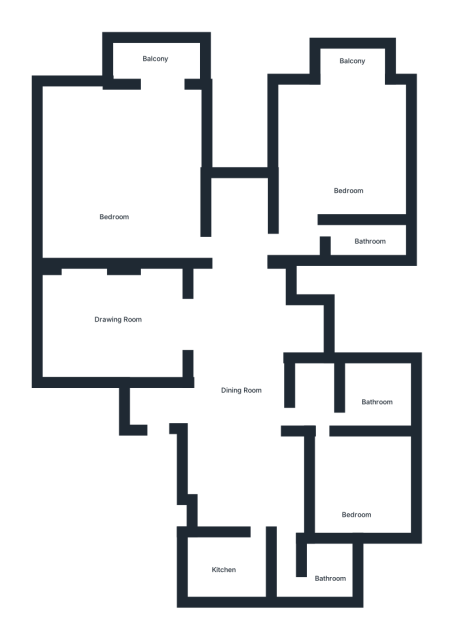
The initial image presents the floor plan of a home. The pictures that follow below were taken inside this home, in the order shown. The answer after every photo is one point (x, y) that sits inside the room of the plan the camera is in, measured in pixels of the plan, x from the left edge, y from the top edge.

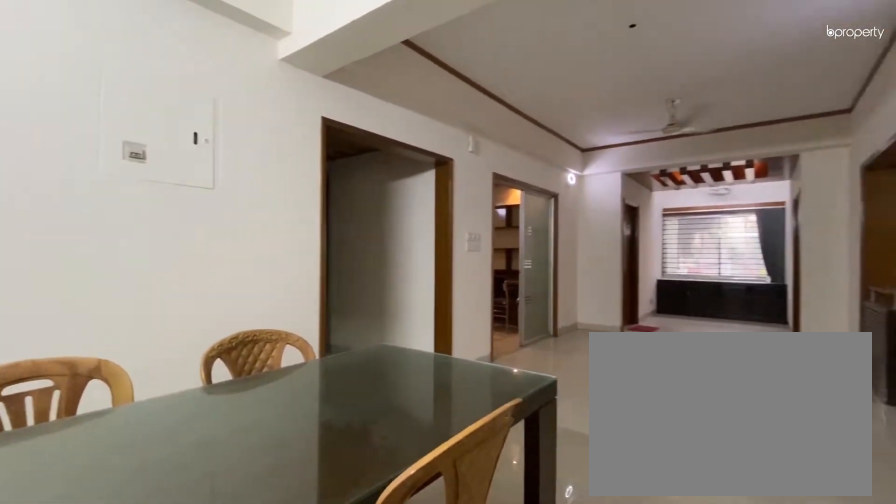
(239, 391)
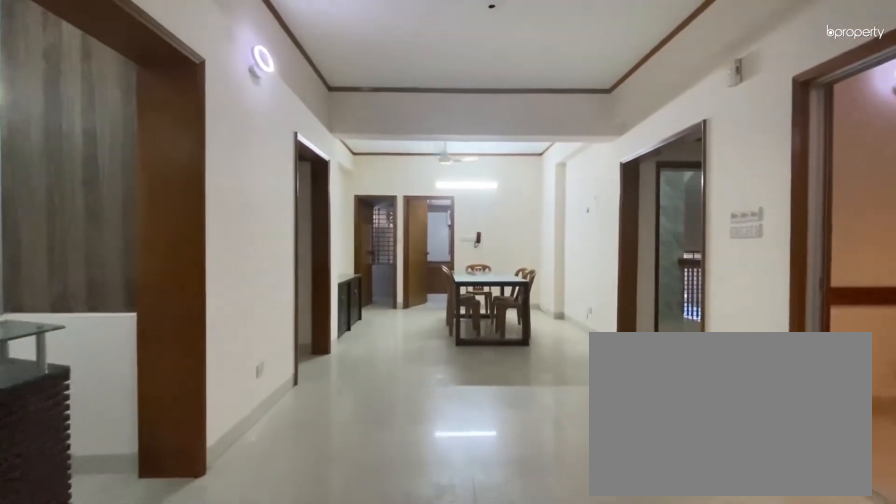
(239, 391)
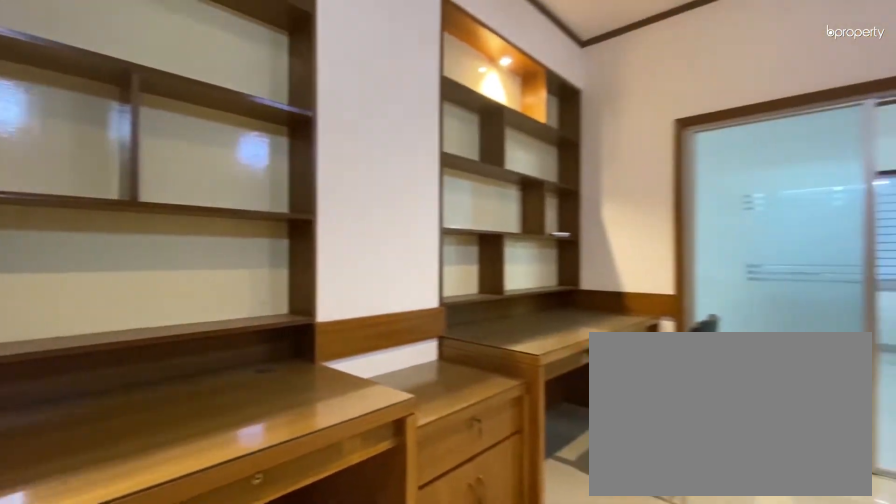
(122, 317)
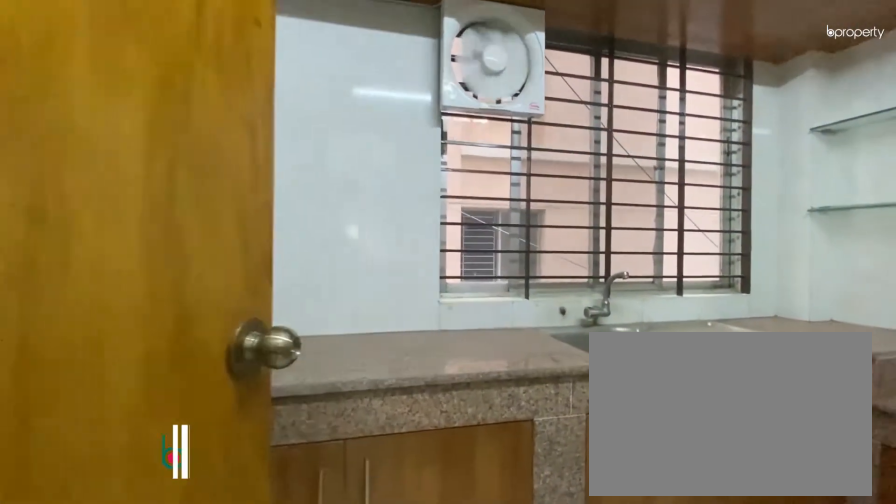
(223, 565)
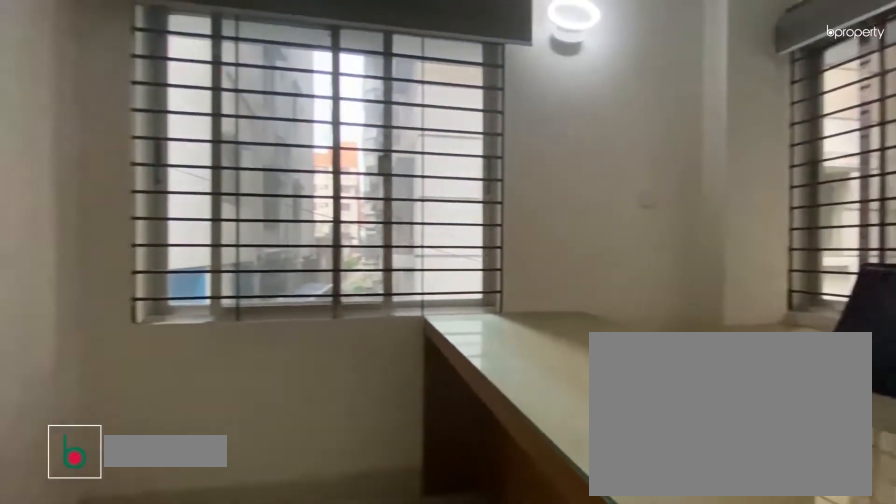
(358, 495)
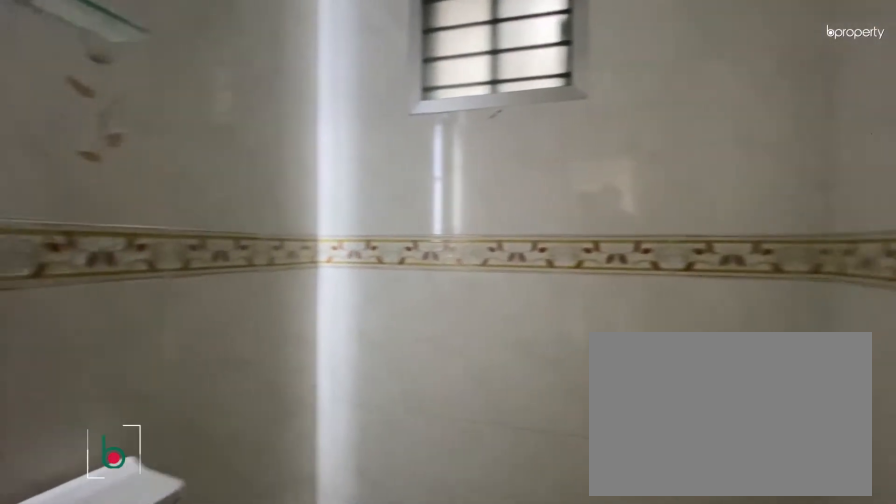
(370, 400)
